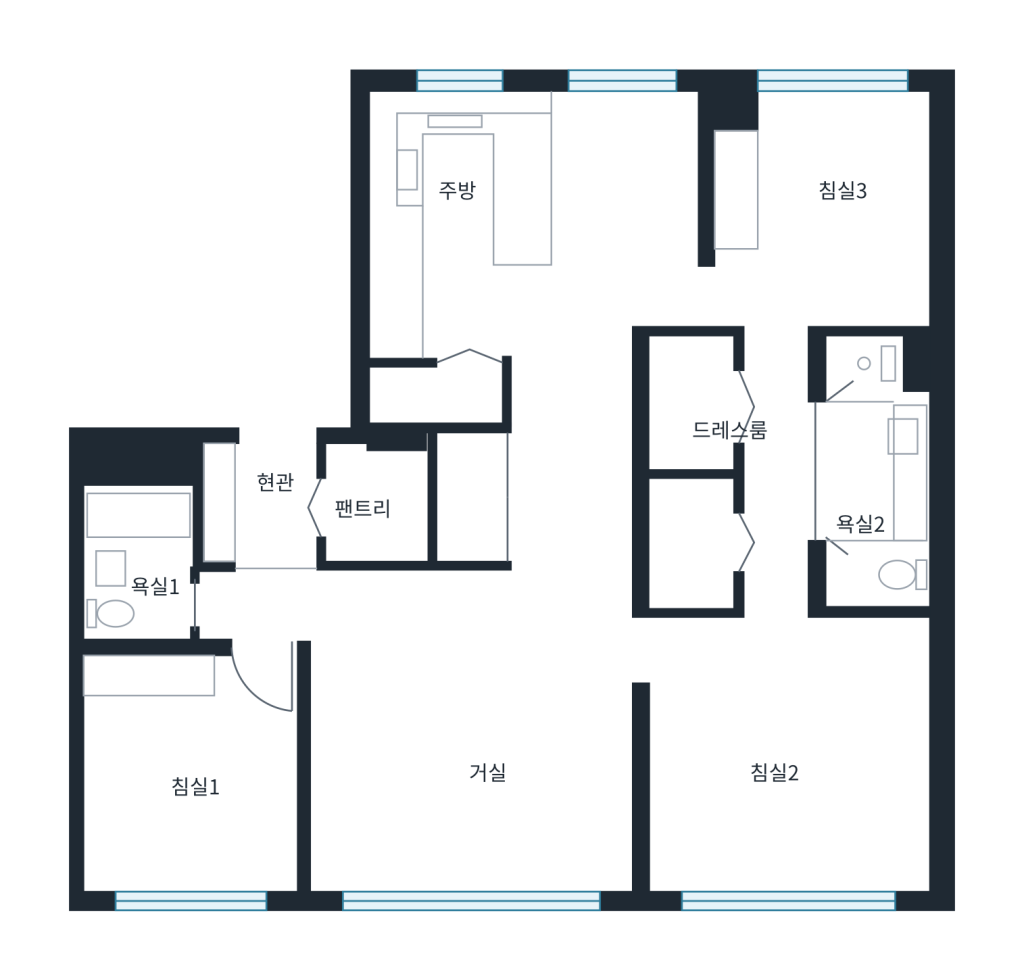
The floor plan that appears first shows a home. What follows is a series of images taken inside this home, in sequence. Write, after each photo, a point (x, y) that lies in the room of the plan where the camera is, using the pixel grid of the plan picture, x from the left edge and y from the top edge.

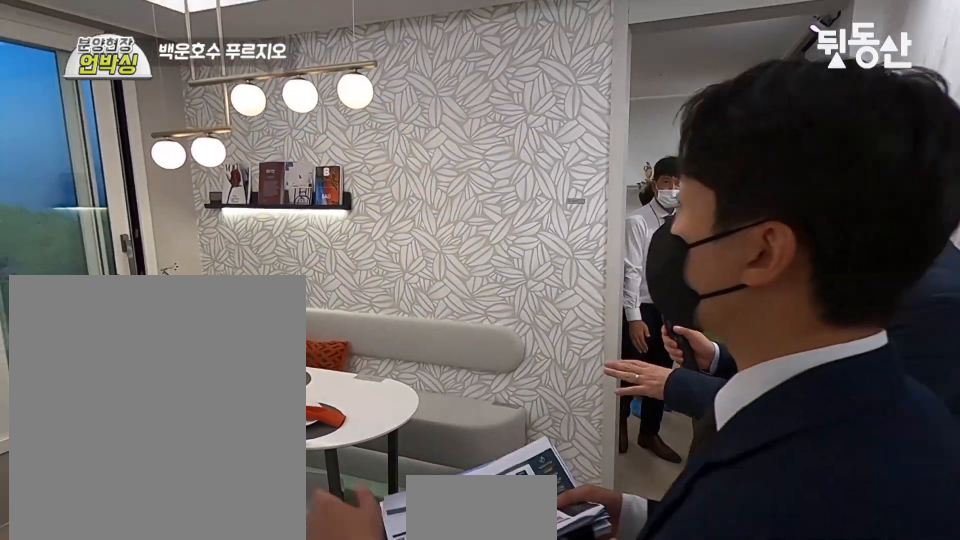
(620, 244)
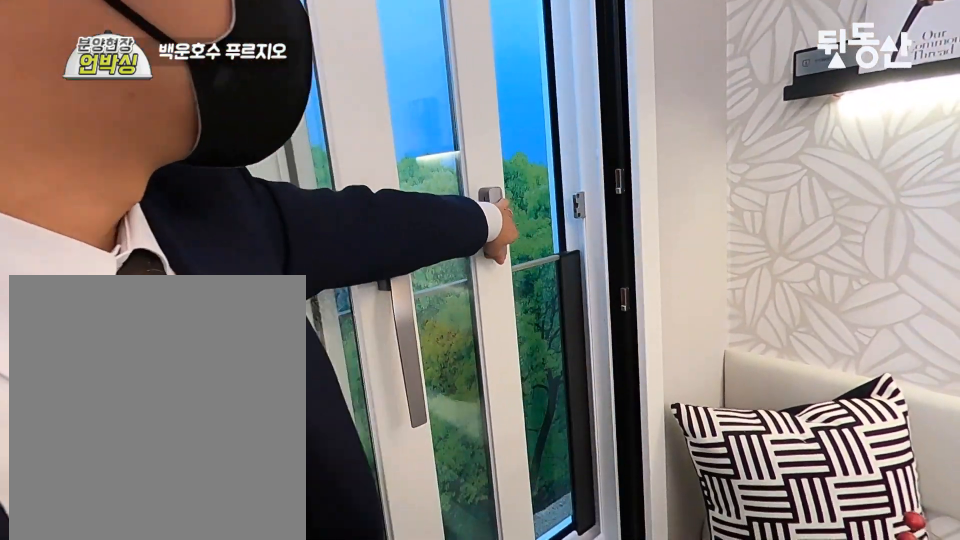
(620, 244)
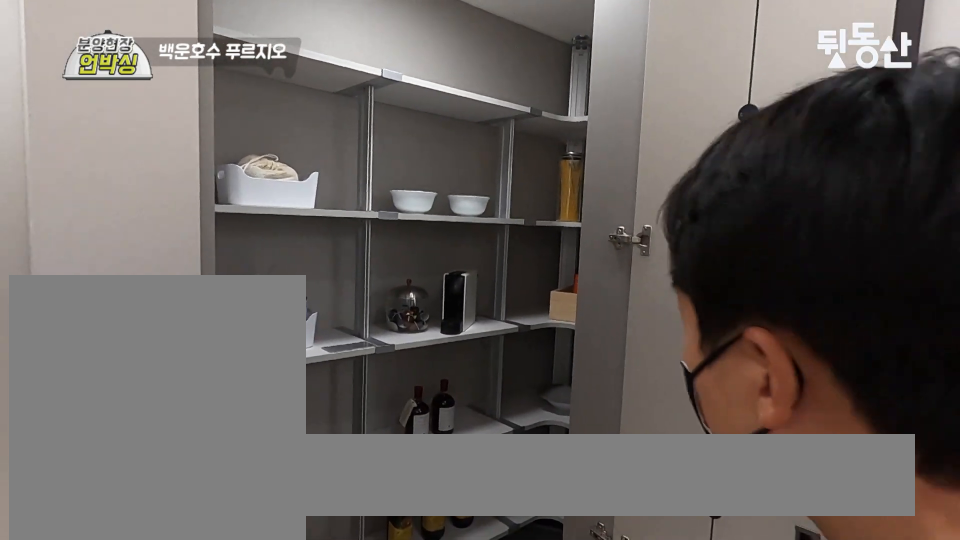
(472, 372)
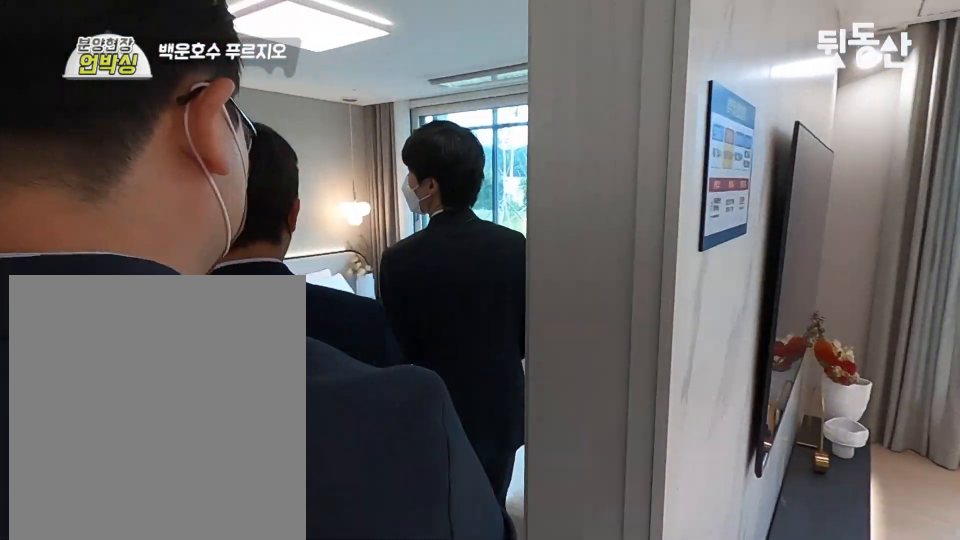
(785, 792)
